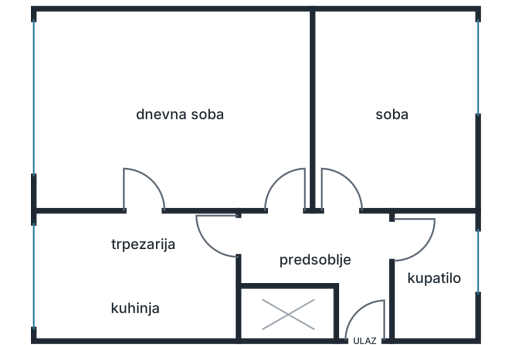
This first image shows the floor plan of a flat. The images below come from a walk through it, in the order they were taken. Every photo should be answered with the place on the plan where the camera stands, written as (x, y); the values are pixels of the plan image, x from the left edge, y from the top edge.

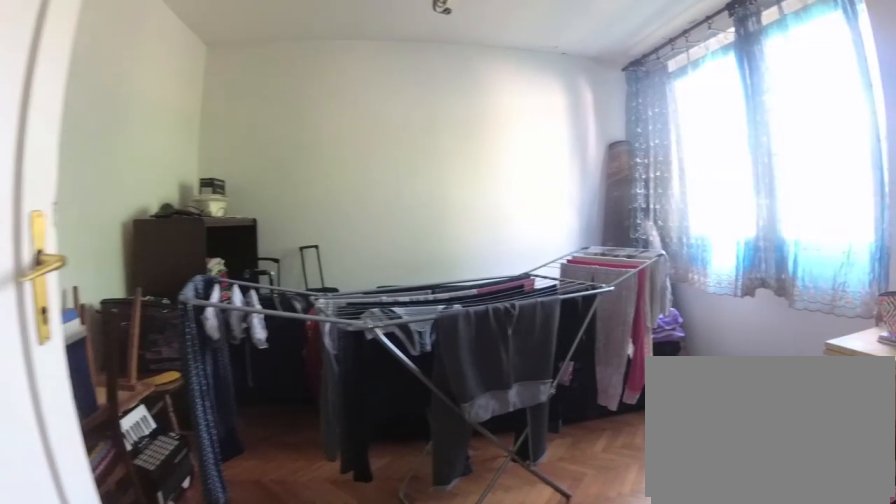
(341, 205)
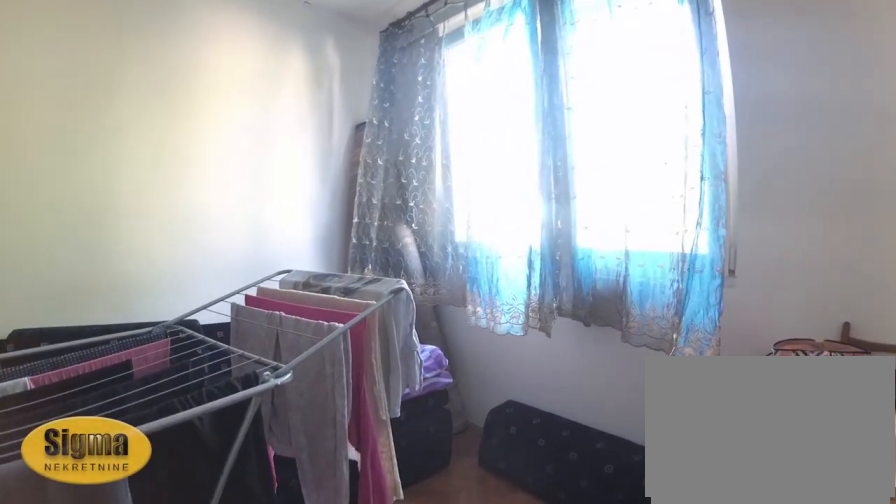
(365, 180)
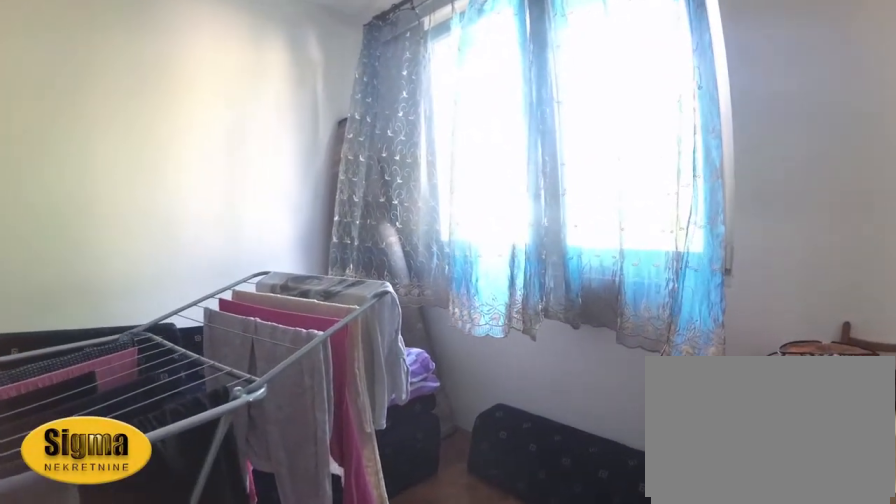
(372, 175)
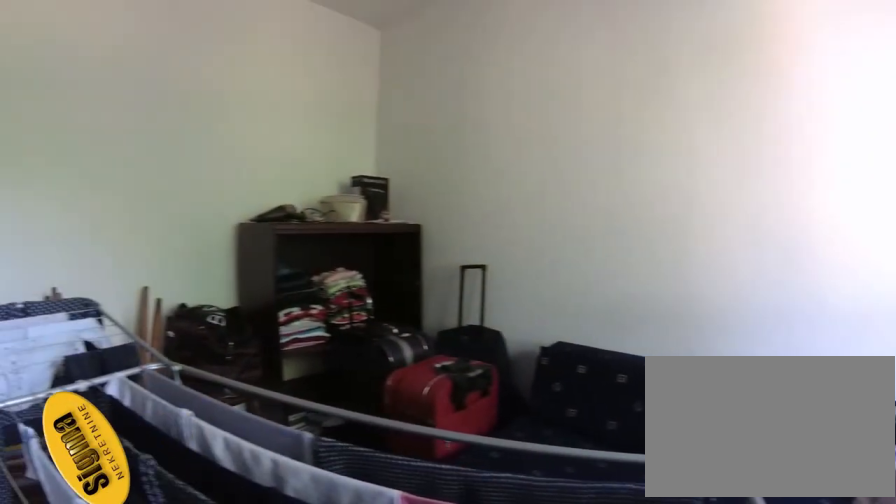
(402, 152)
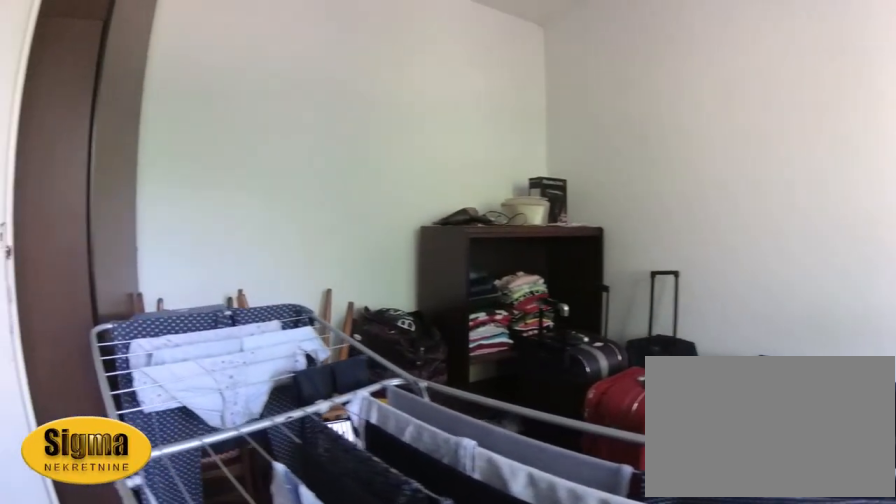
(404, 150)
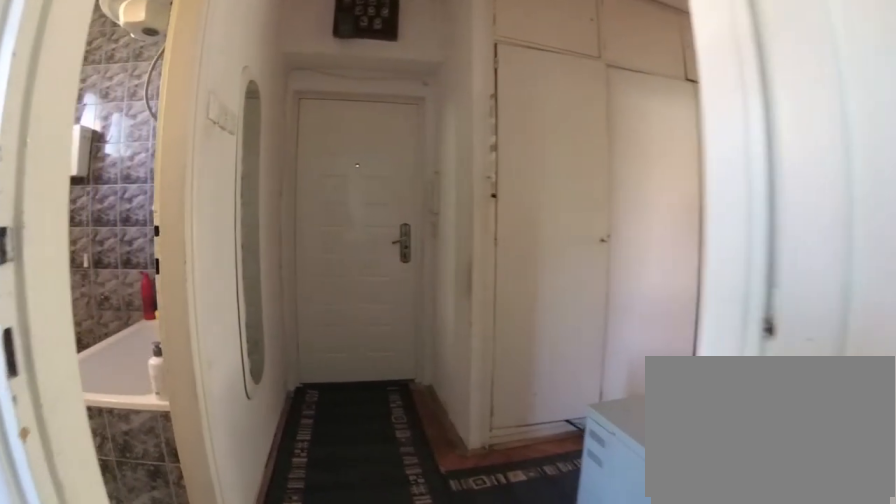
(343, 159)
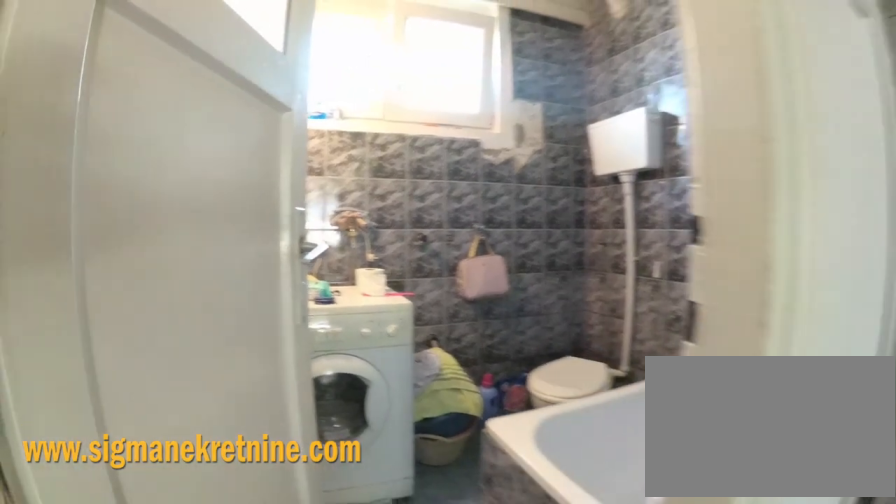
(364, 224)
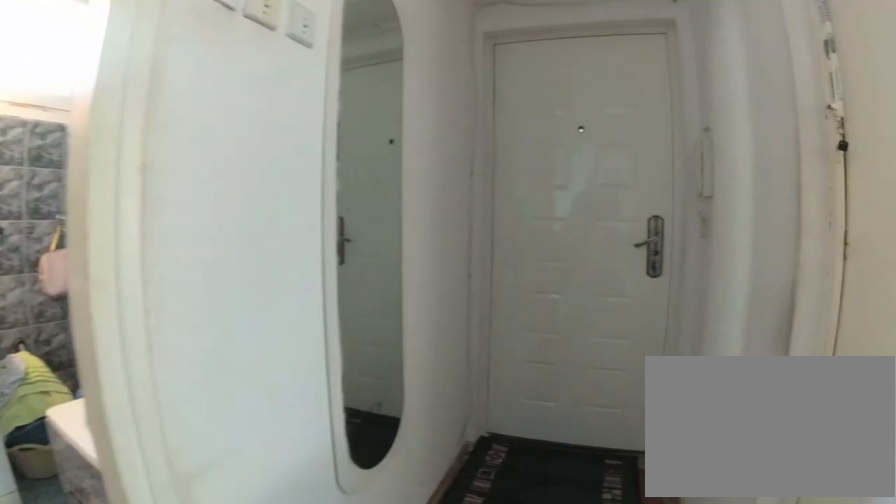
(360, 217)
